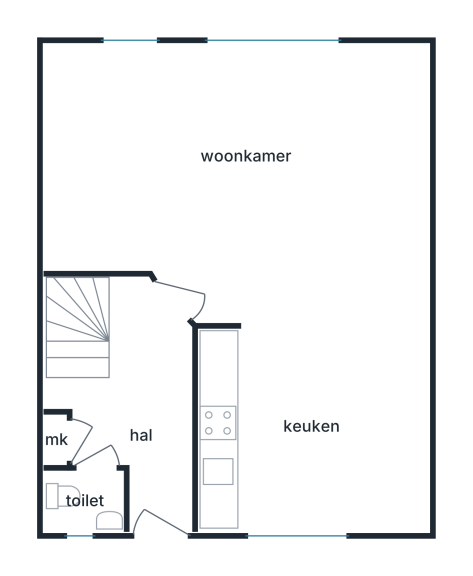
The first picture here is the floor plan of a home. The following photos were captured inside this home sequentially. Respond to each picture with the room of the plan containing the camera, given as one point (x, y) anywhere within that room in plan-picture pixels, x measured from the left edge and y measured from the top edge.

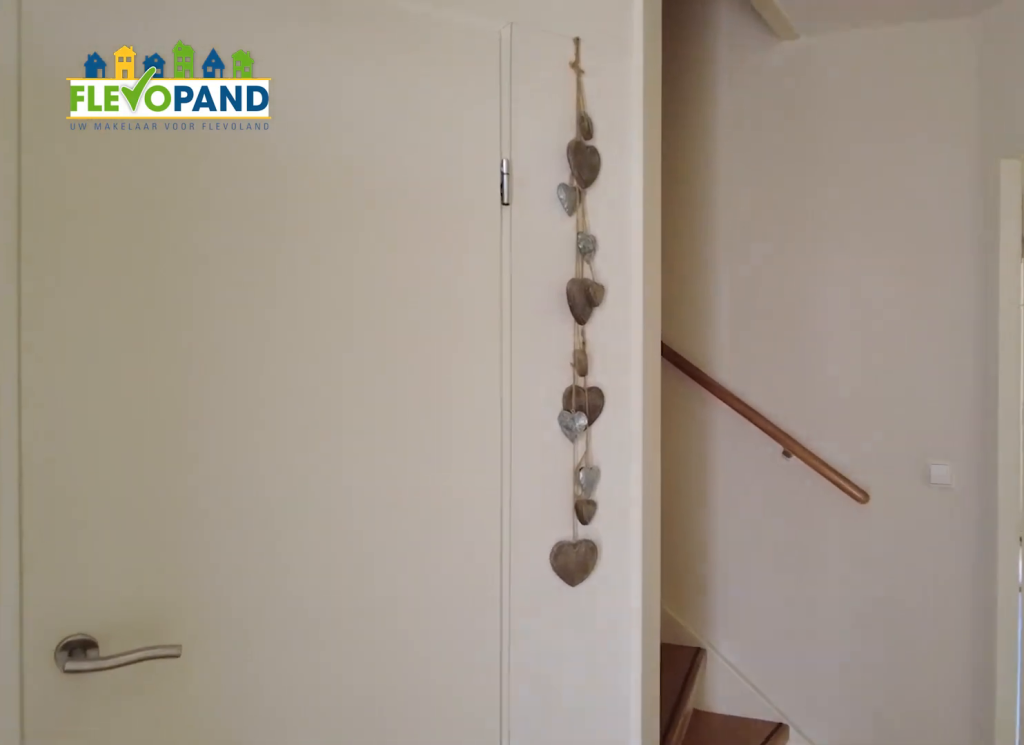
(140, 407)
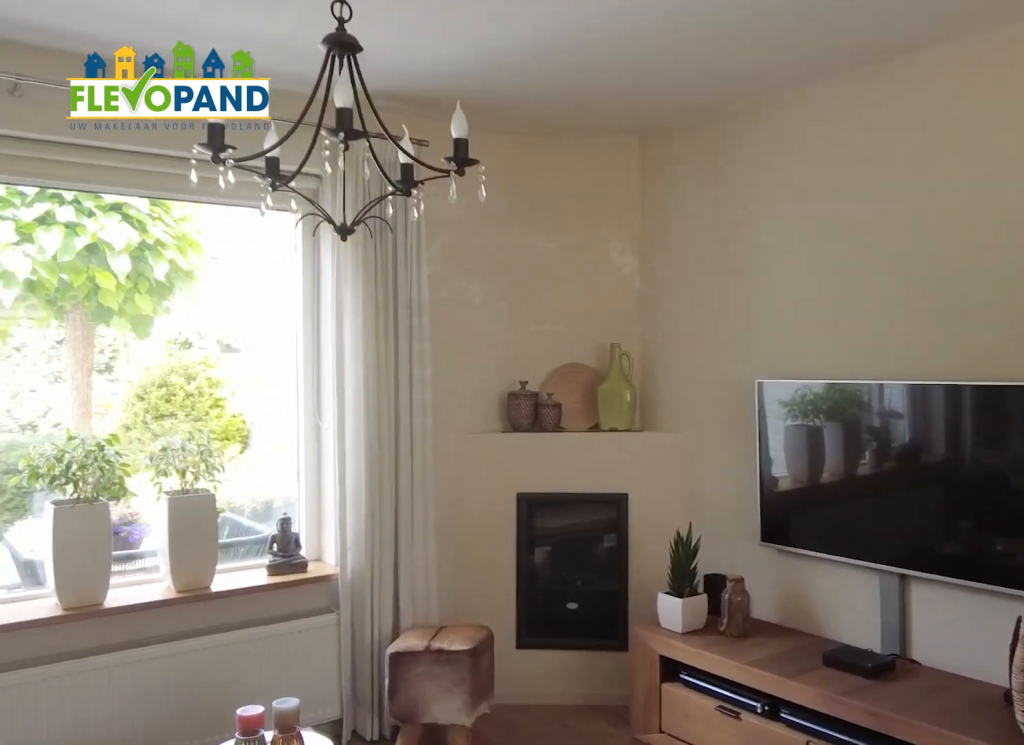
(157, 107)
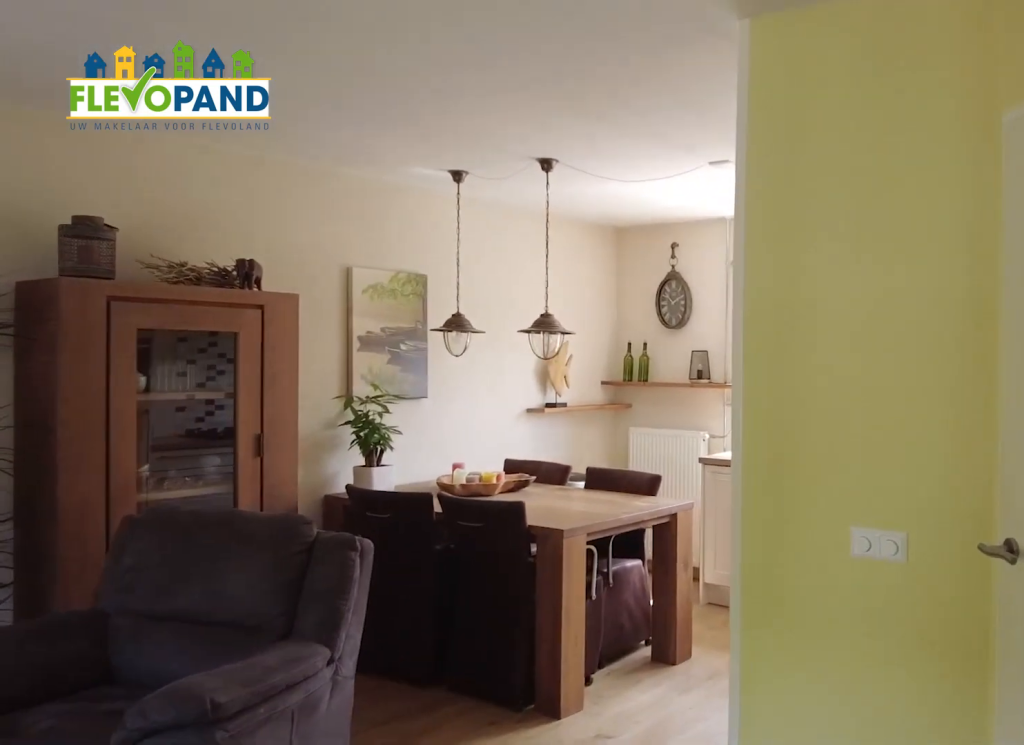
(157, 107)
